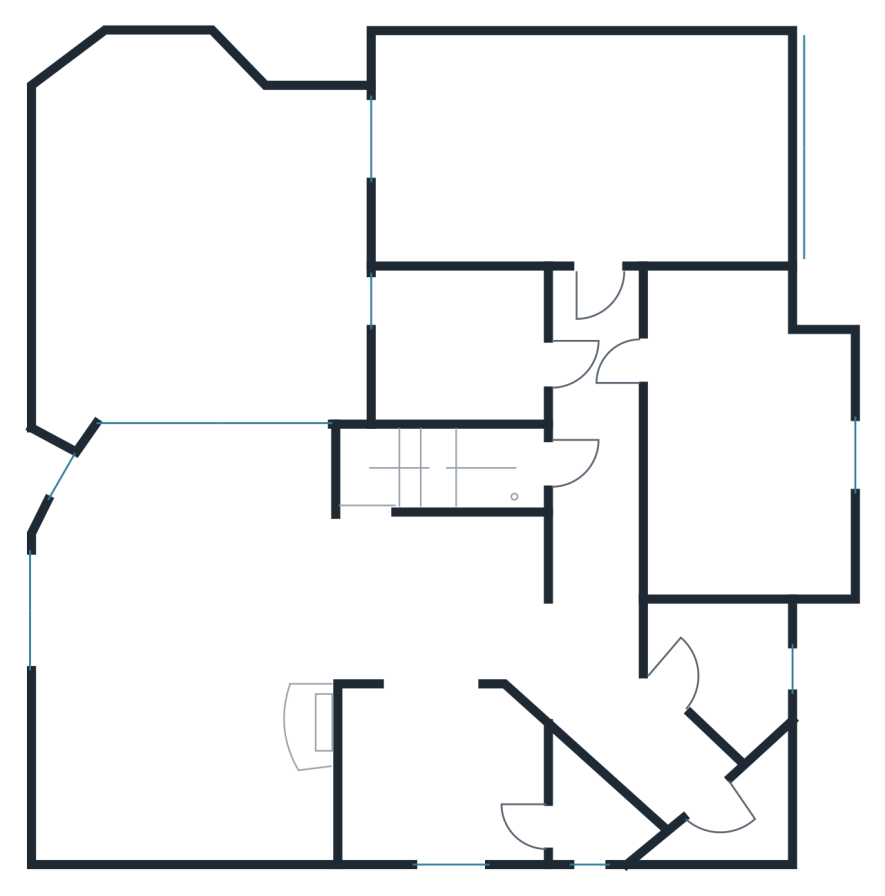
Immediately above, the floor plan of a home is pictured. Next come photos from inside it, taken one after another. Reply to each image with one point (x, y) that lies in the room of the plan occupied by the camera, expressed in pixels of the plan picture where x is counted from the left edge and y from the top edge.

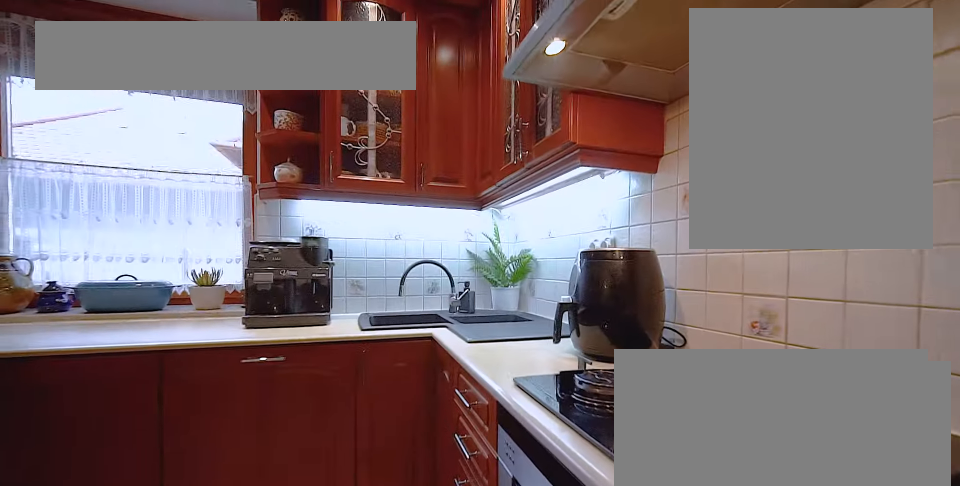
(438, 775)
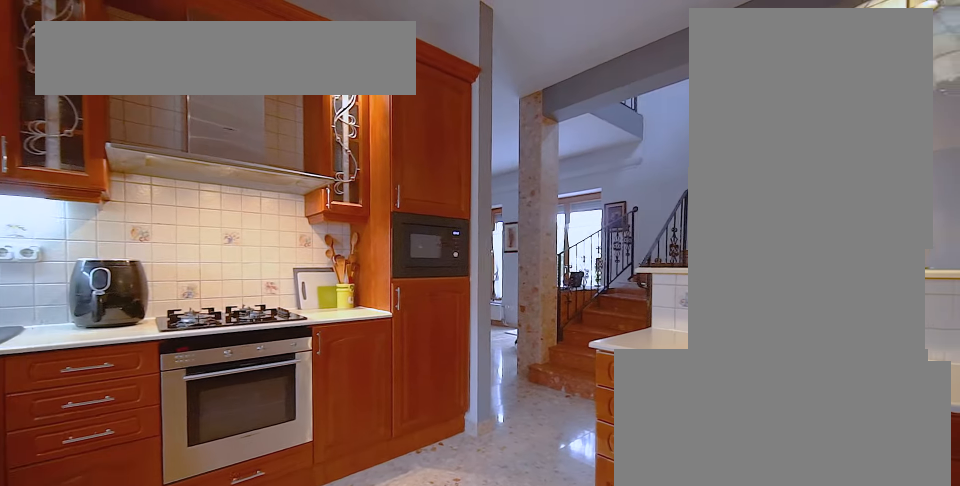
(437, 775)
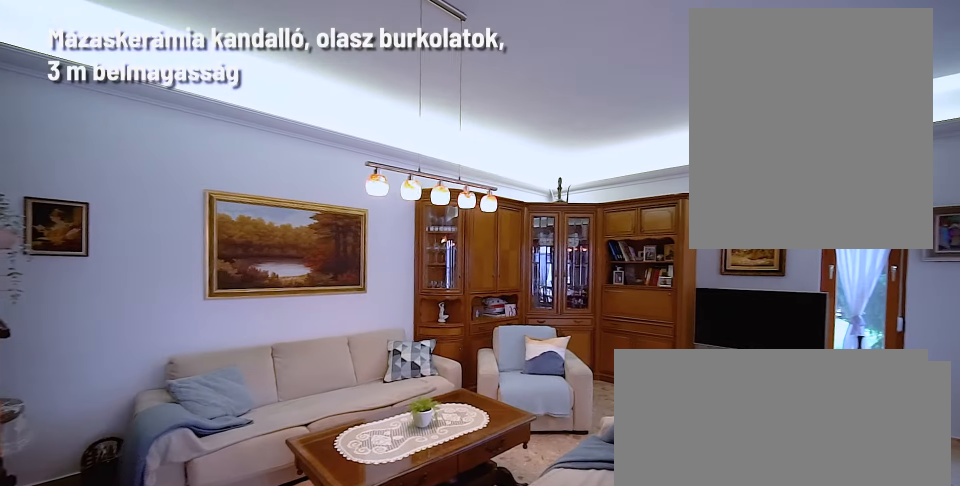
(185, 655)
